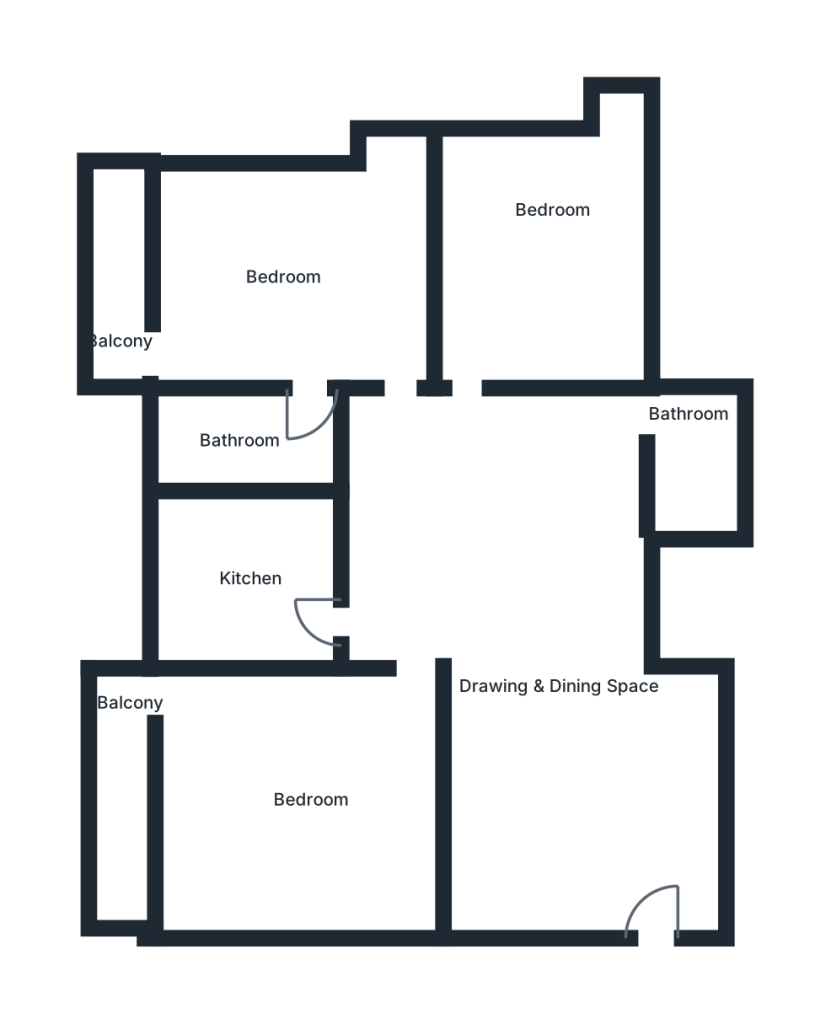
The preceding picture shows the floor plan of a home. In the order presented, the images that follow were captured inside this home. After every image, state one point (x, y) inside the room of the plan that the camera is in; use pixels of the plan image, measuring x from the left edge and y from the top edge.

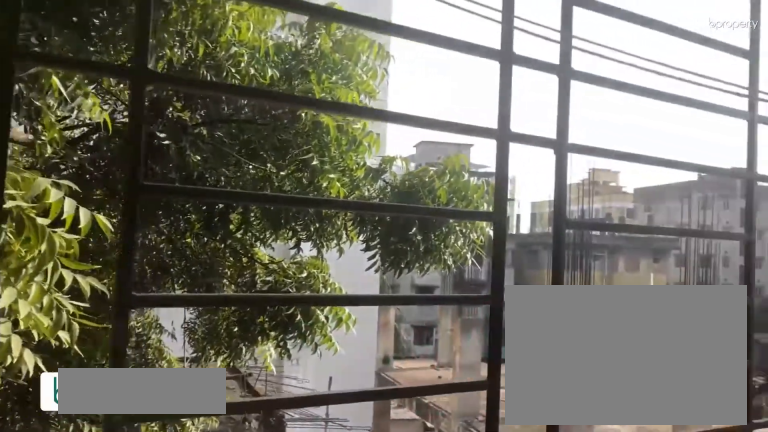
(115, 306)
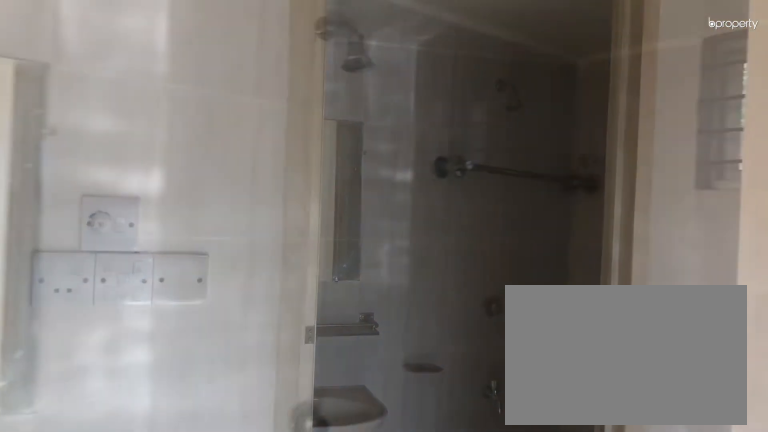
(242, 435)
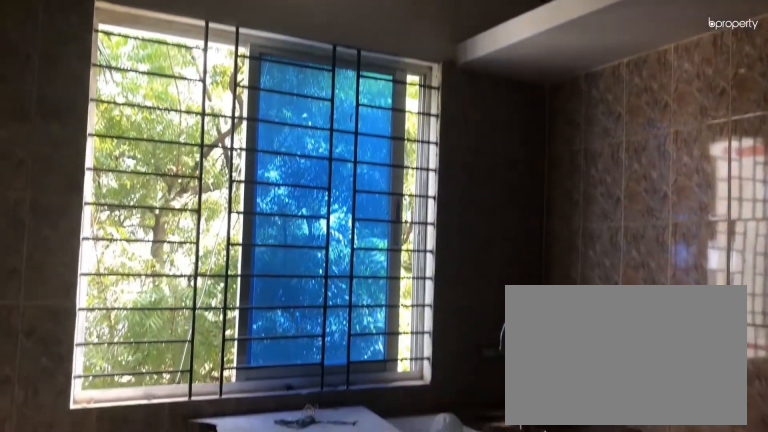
(267, 584)
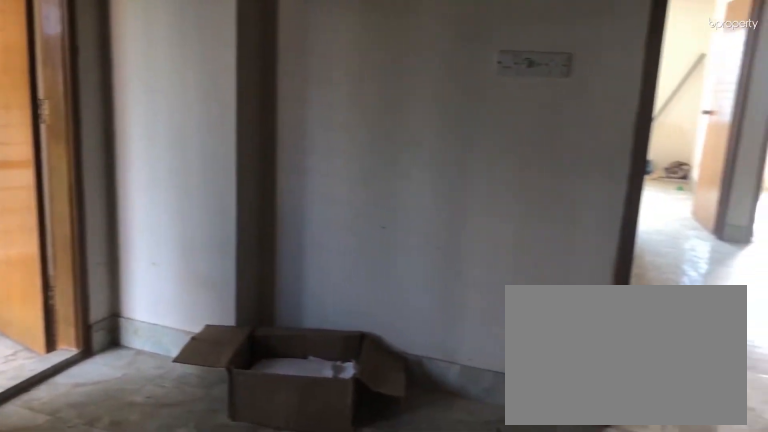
(292, 787)
